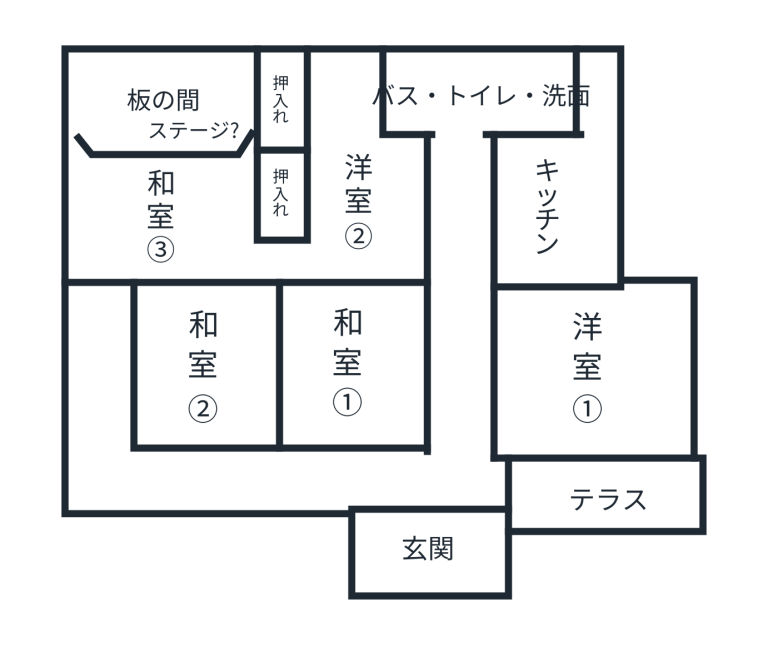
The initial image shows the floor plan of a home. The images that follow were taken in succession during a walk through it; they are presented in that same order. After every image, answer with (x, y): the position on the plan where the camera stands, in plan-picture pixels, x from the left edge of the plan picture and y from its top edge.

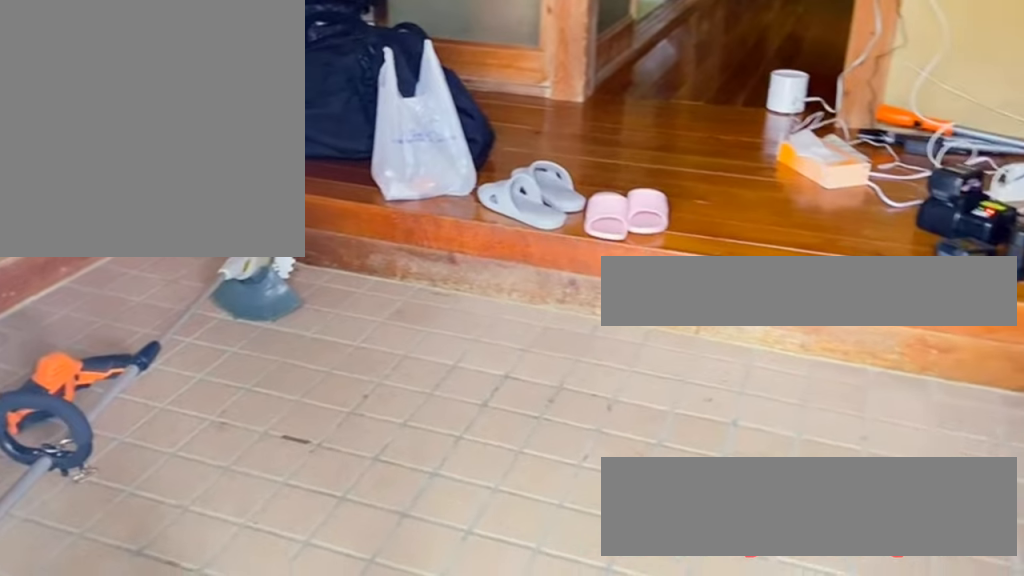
(431, 537)
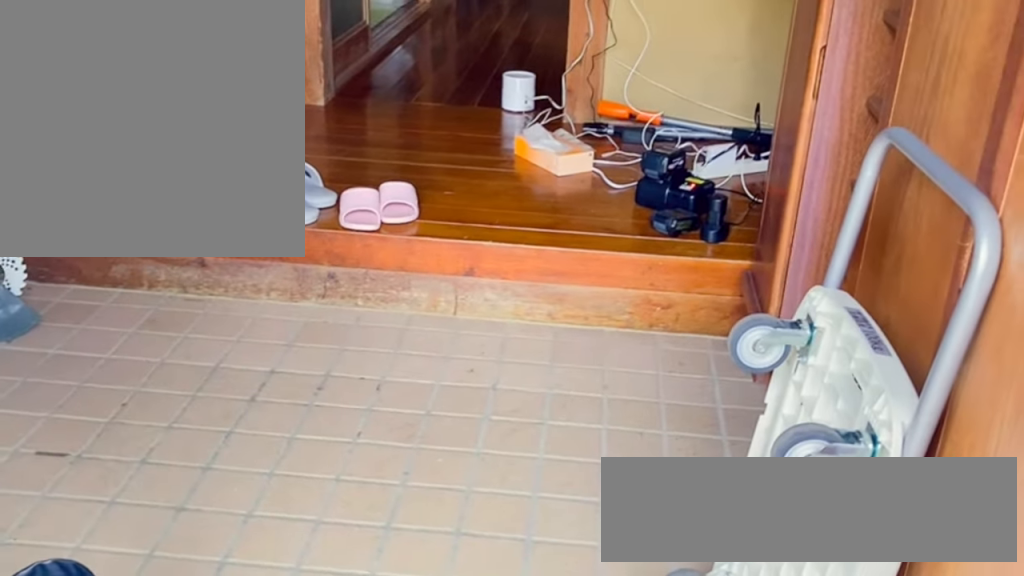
(433, 530)
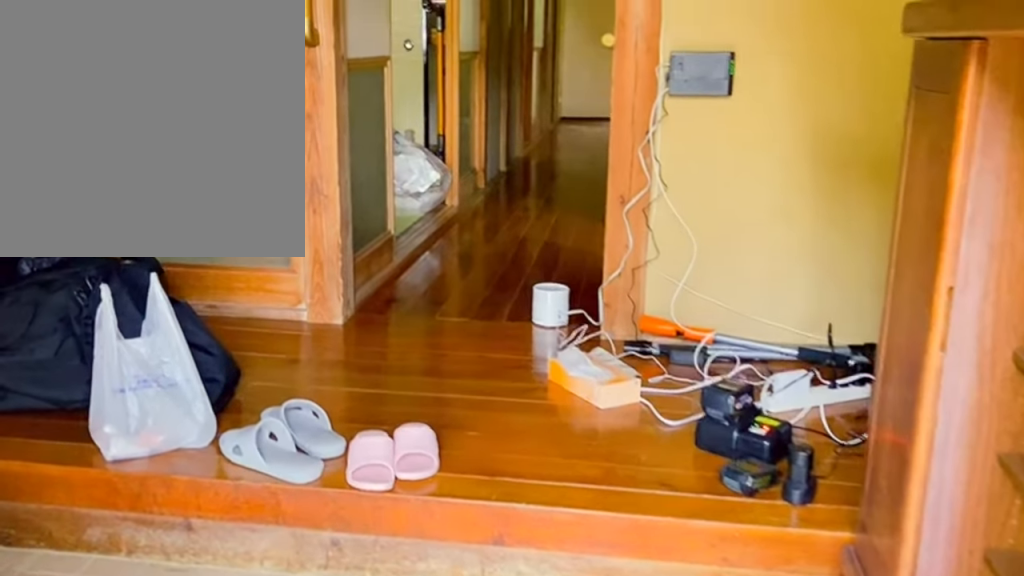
(435, 520)
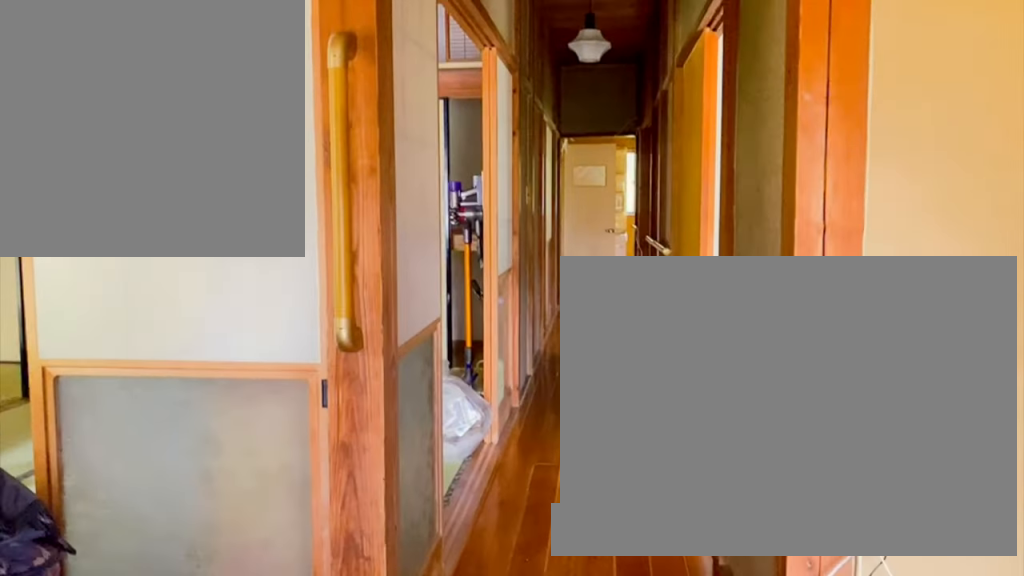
(435, 476)
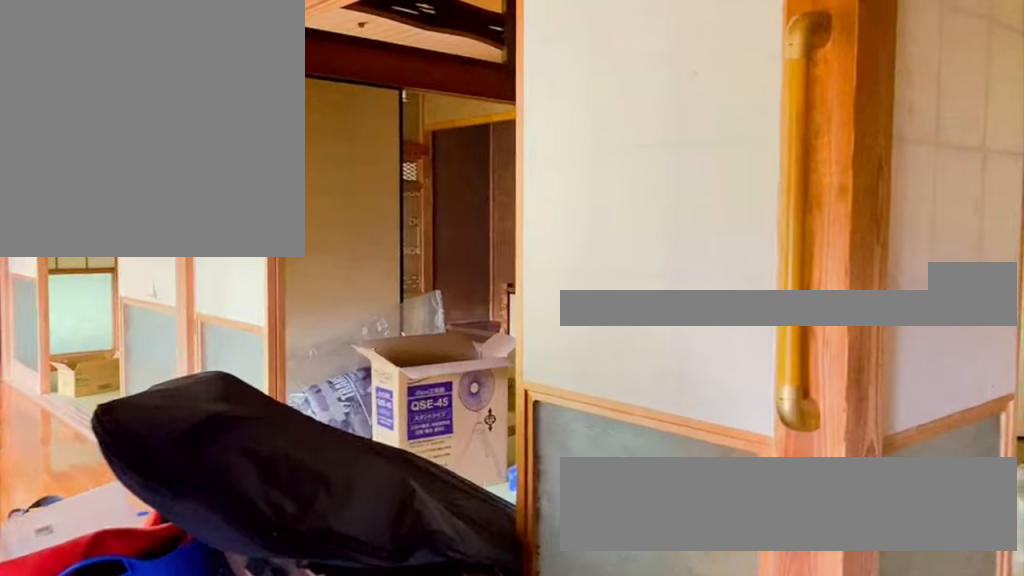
(437, 458)
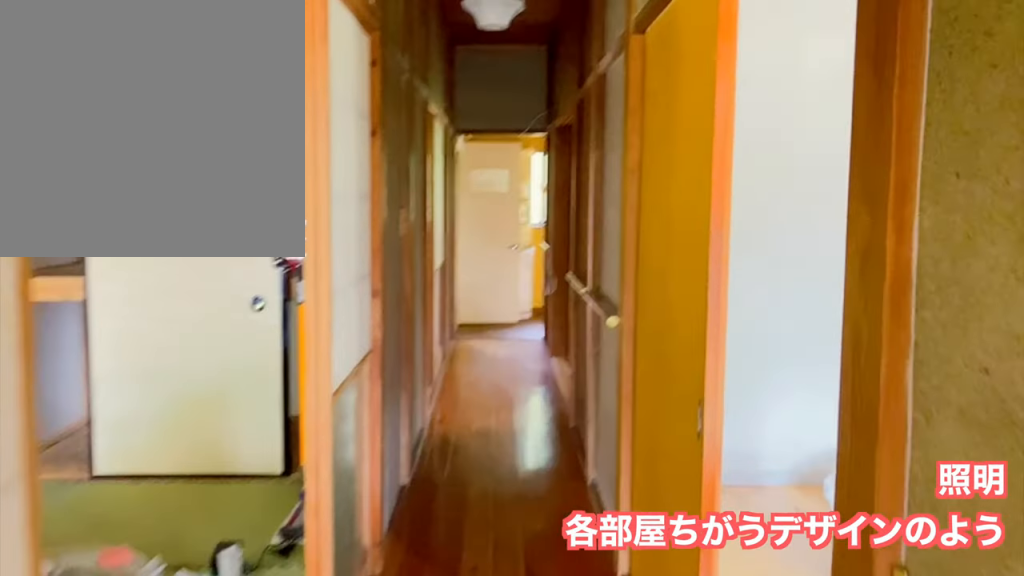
(450, 380)
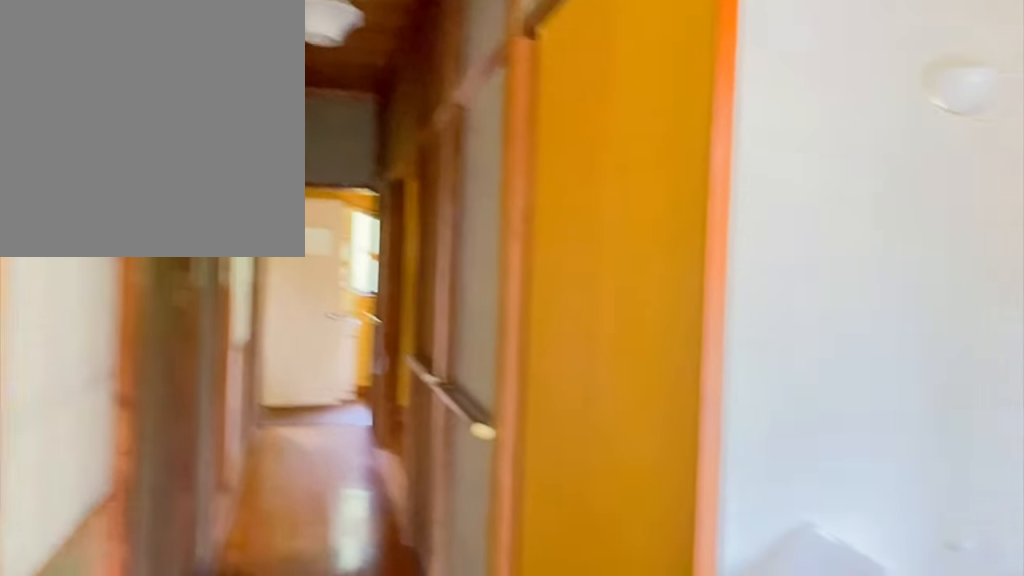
(478, 366)
